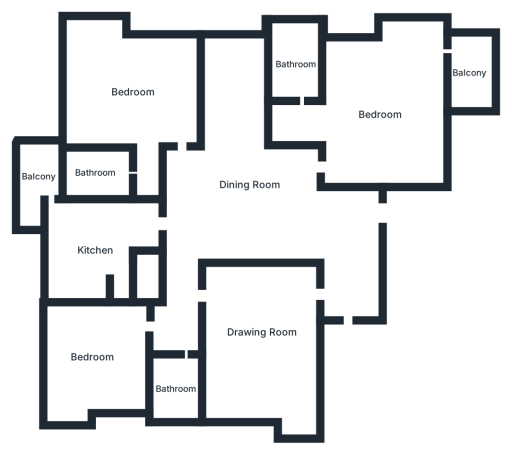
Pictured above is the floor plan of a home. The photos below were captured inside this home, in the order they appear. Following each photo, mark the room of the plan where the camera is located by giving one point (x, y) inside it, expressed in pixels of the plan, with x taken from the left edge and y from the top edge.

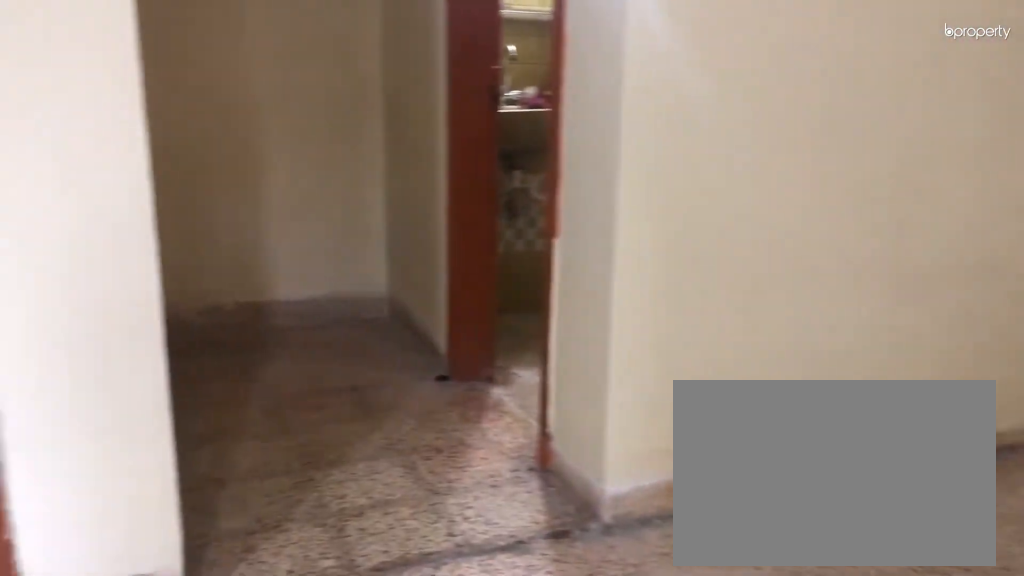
(132, 96)
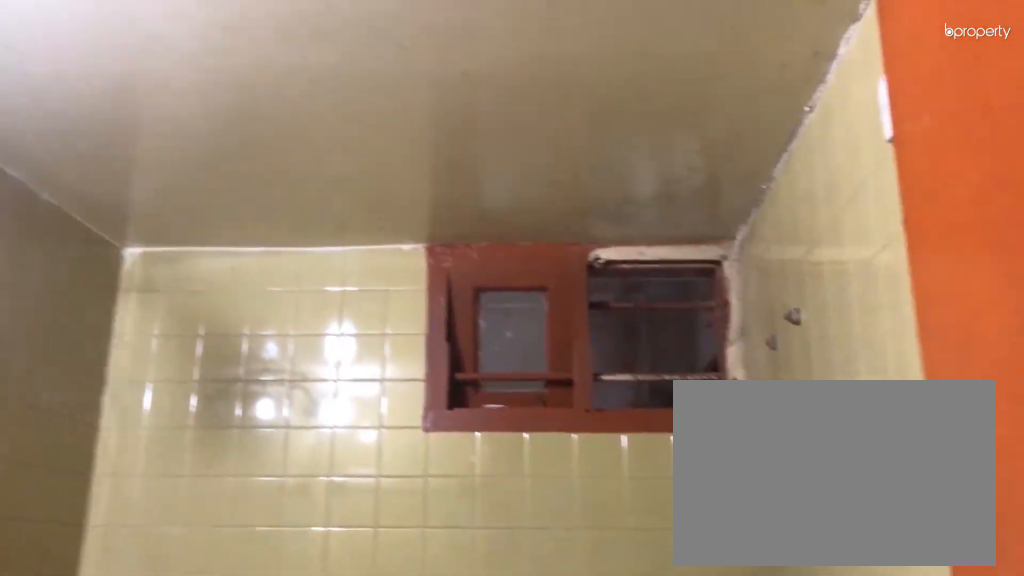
(95, 173)
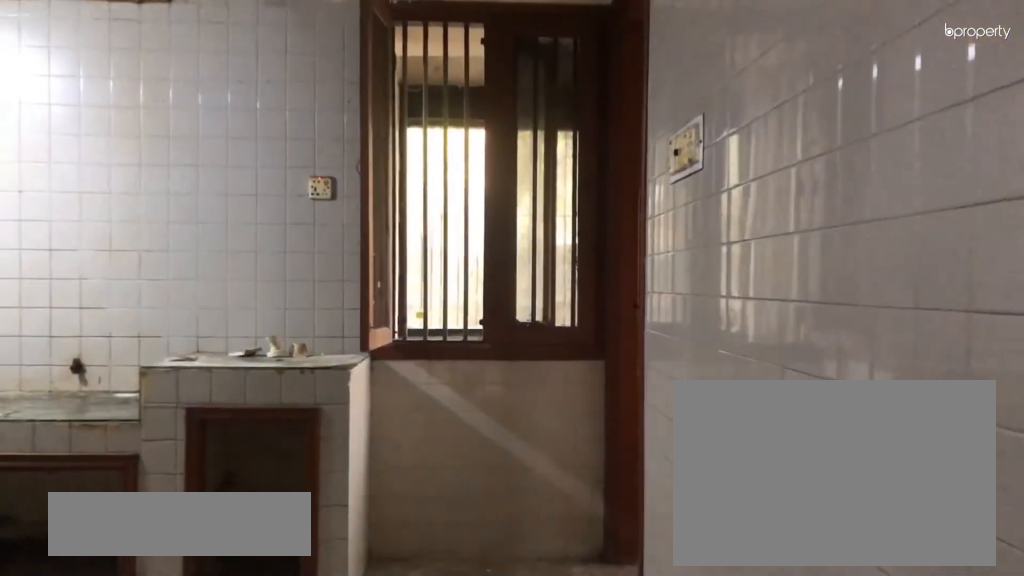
(92, 256)
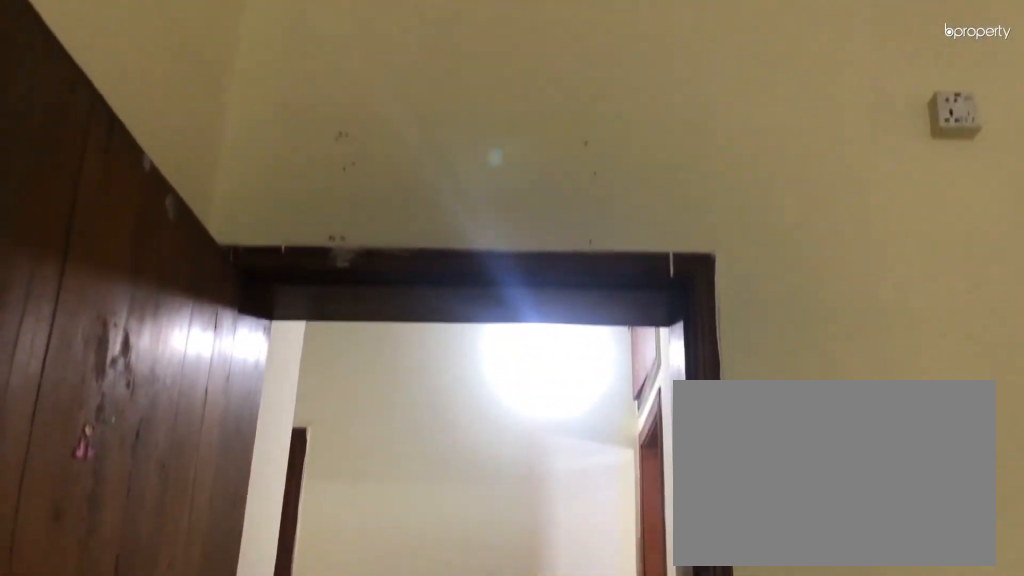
(95, 356)
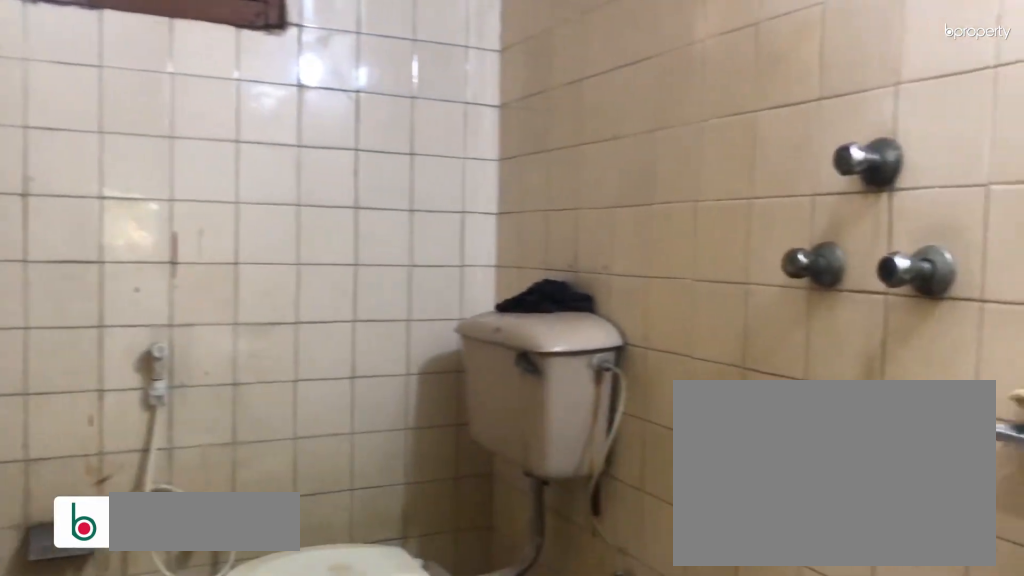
(175, 389)
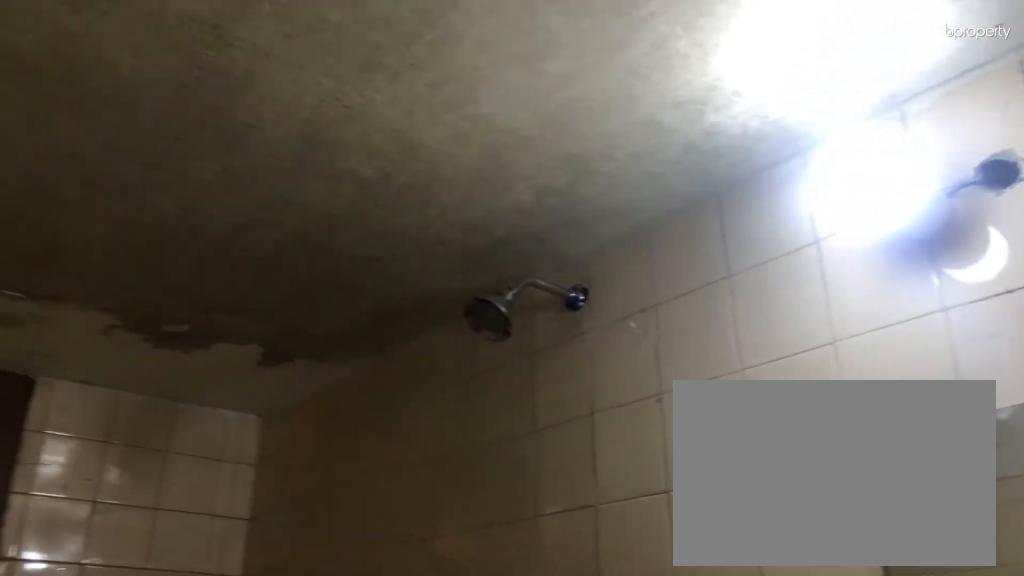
(175, 389)
